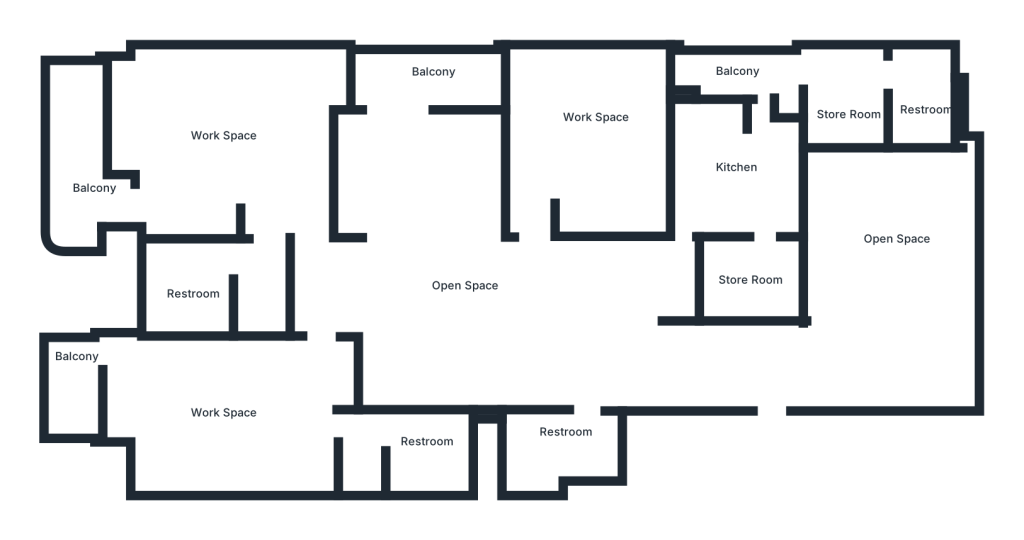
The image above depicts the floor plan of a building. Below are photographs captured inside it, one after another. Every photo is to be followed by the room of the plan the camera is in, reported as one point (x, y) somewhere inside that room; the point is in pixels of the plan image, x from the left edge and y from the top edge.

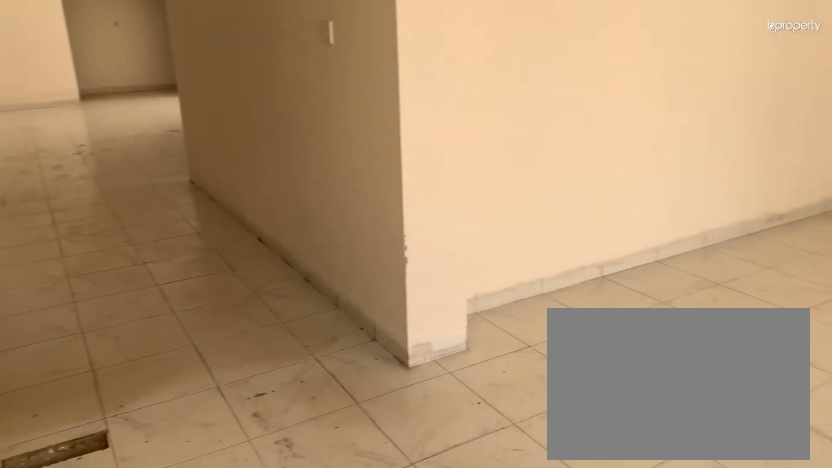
(898, 277)
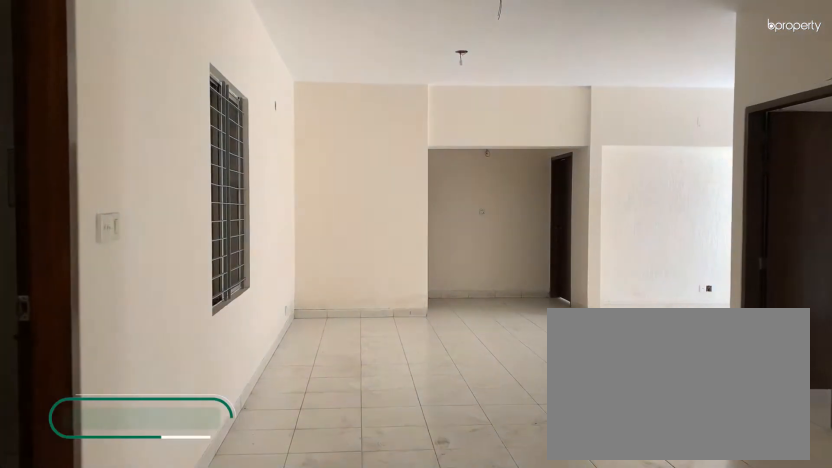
(600, 346)
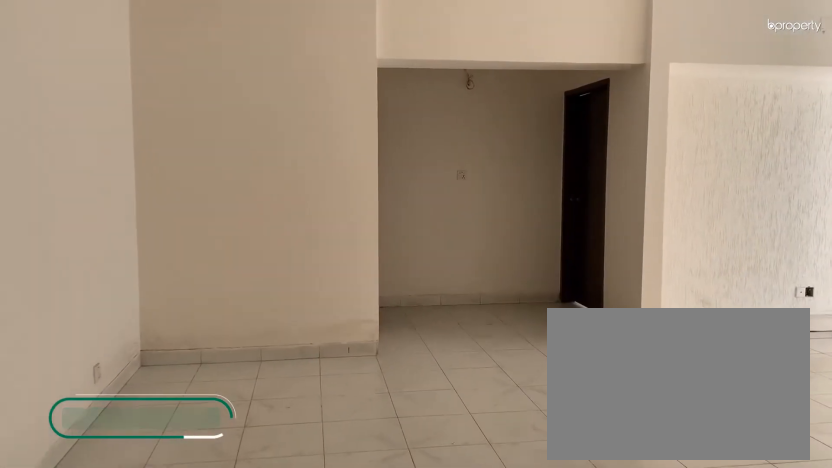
(448, 328)
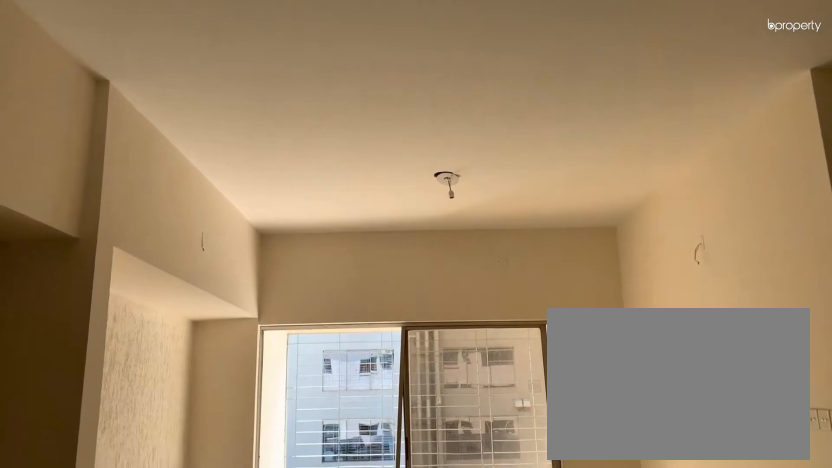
(480, 313)
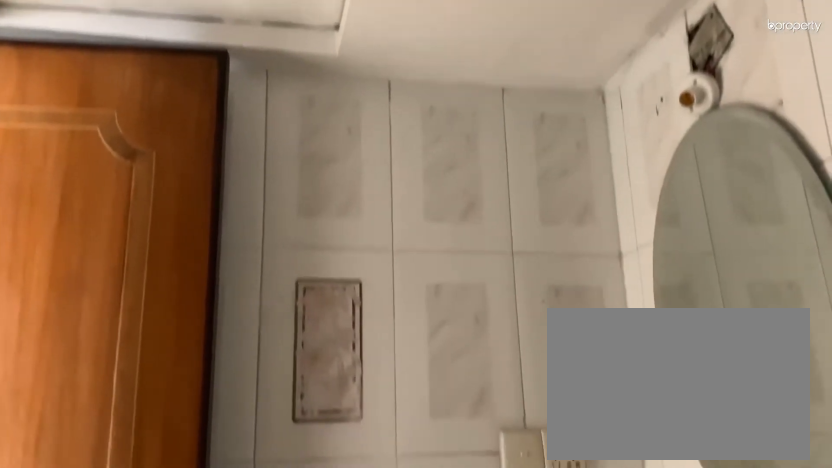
(579, 437)
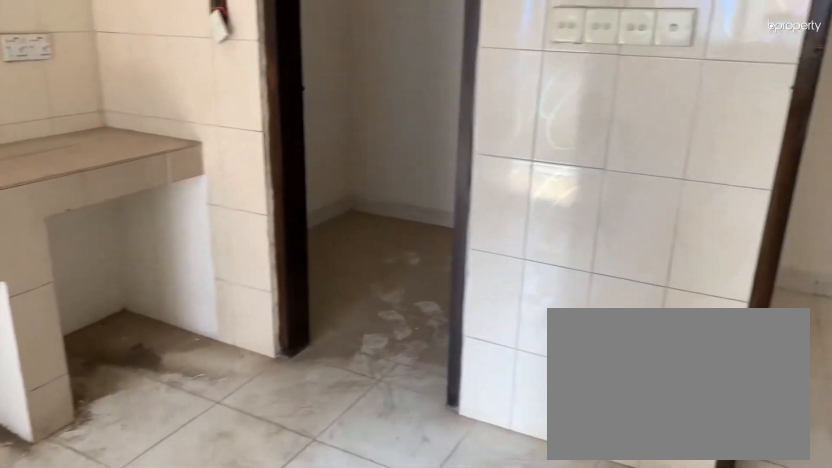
(751, 179)
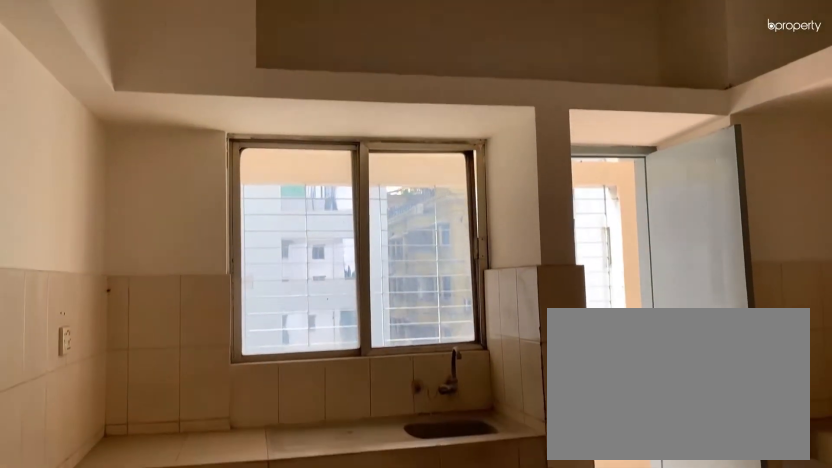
(751, 179)
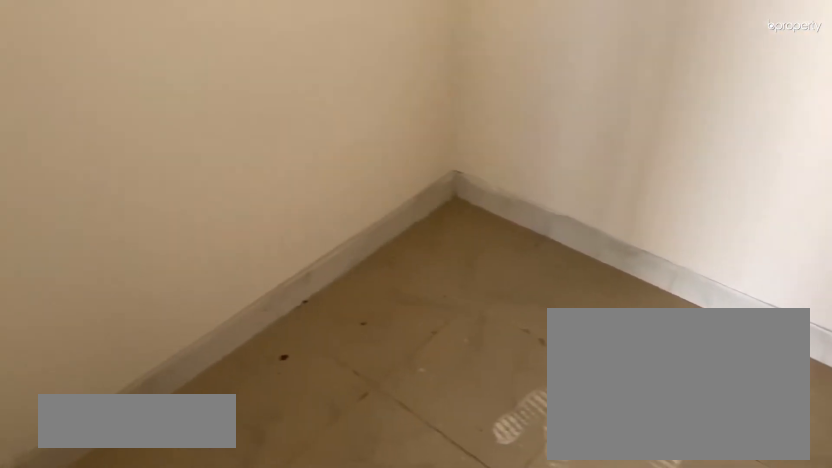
(753, 283)
